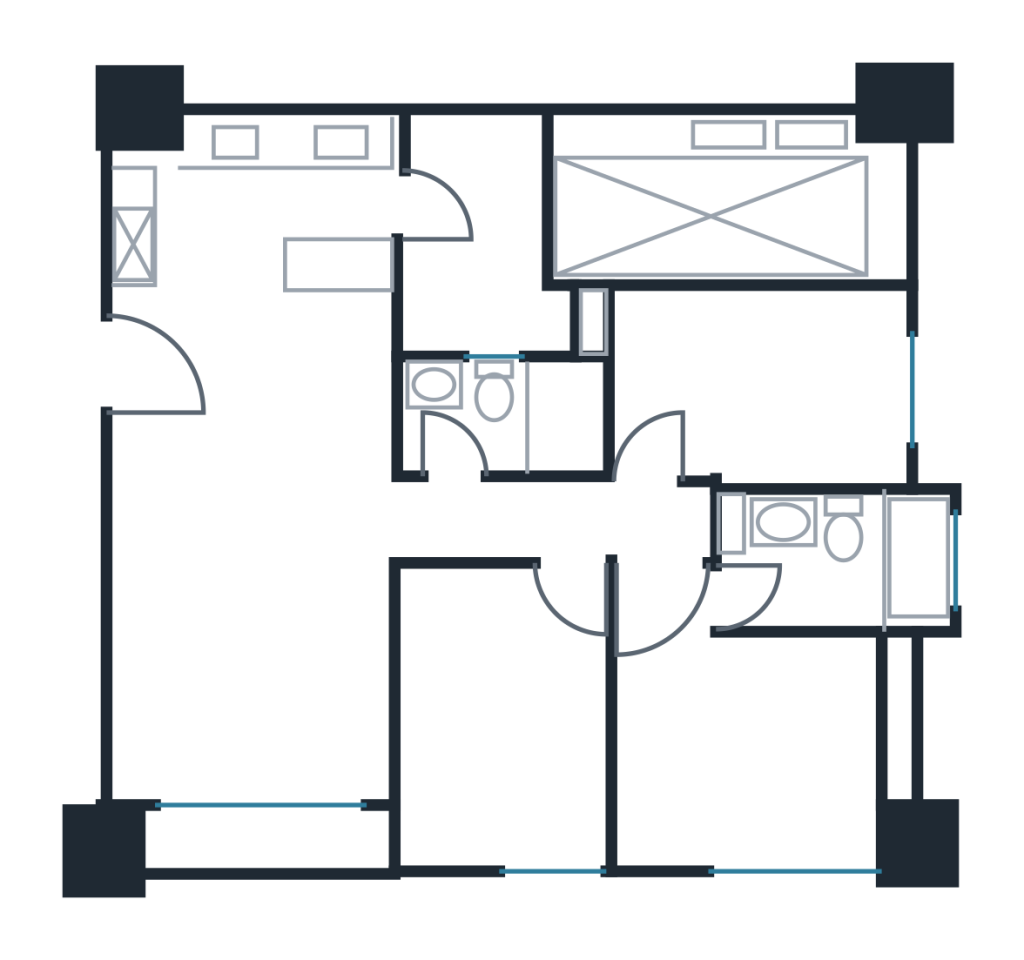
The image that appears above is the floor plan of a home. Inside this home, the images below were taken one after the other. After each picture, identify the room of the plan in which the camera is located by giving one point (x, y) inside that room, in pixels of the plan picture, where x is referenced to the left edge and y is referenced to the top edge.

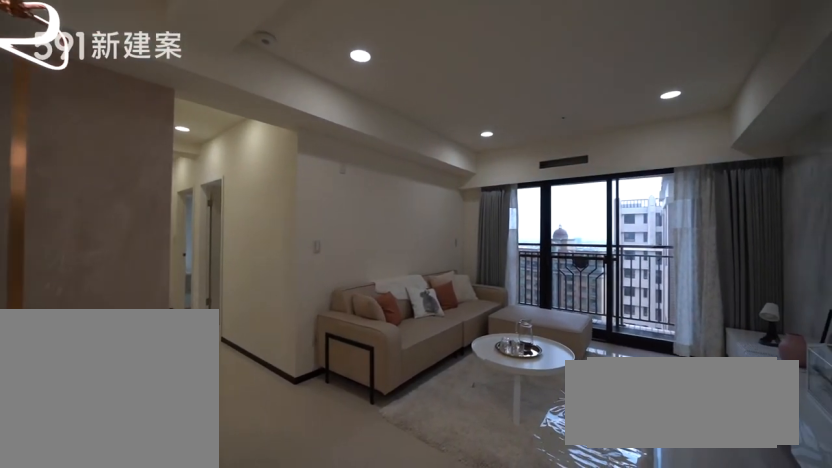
(253, 645)
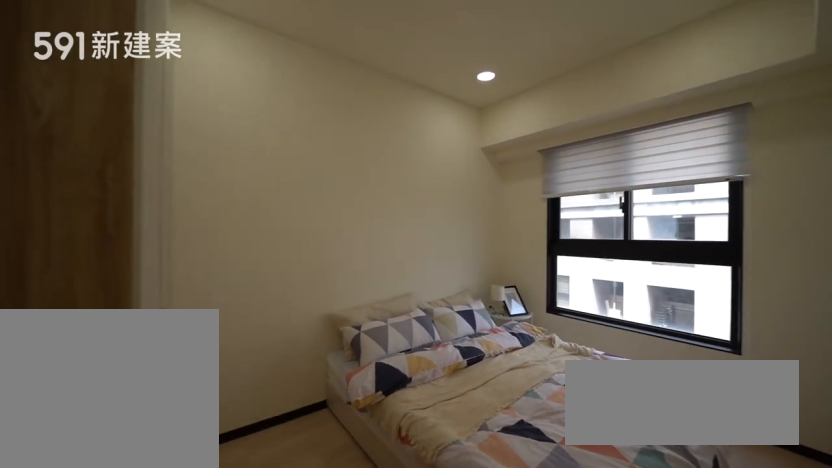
(763, 387)
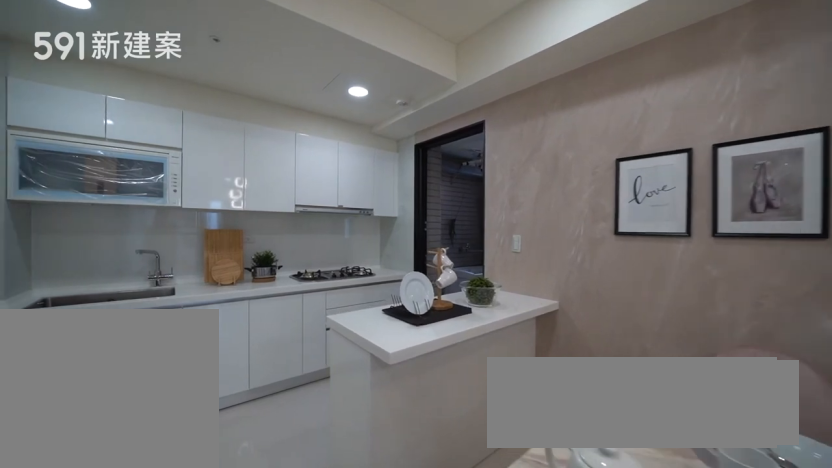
(260, 206)
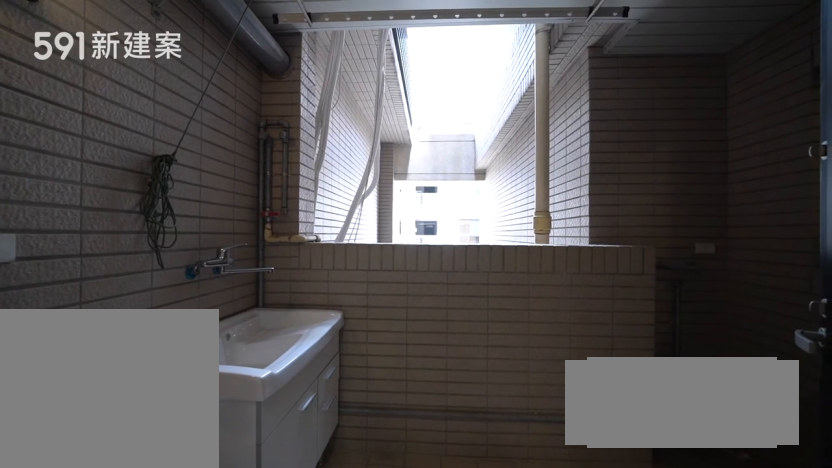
(497, 234)
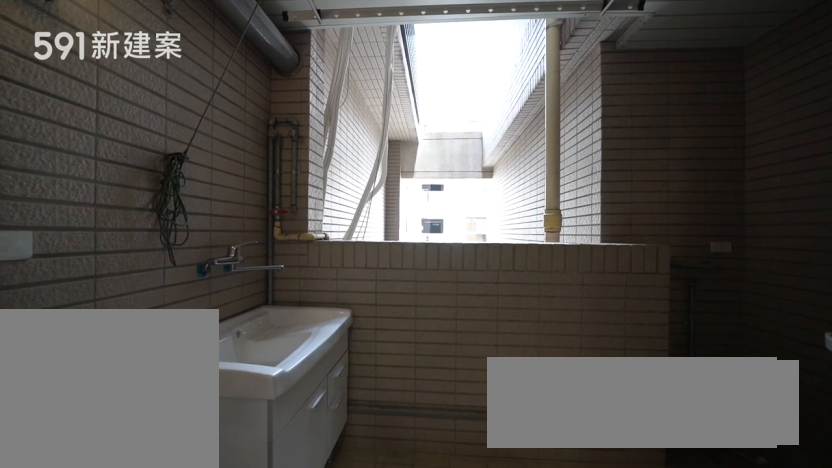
(497, 234)
